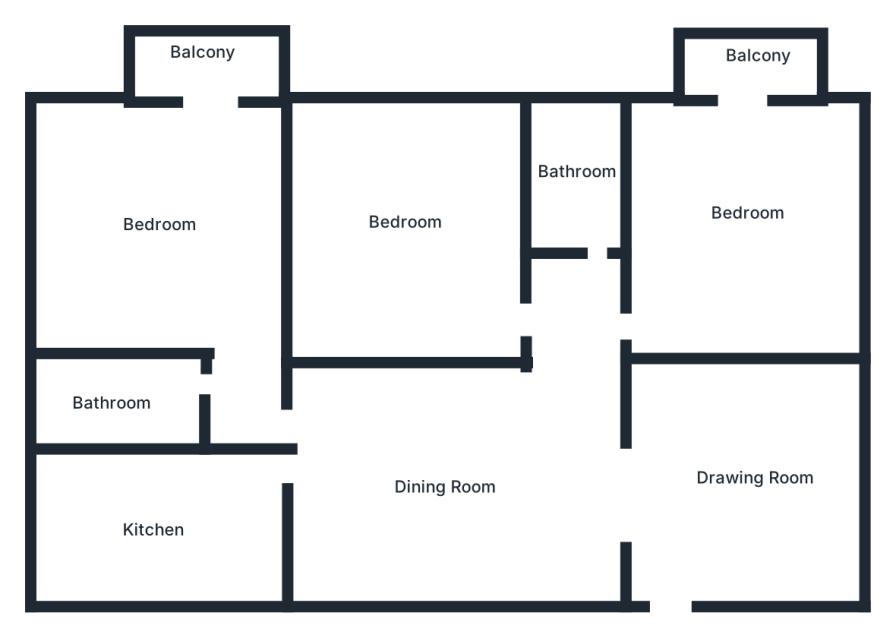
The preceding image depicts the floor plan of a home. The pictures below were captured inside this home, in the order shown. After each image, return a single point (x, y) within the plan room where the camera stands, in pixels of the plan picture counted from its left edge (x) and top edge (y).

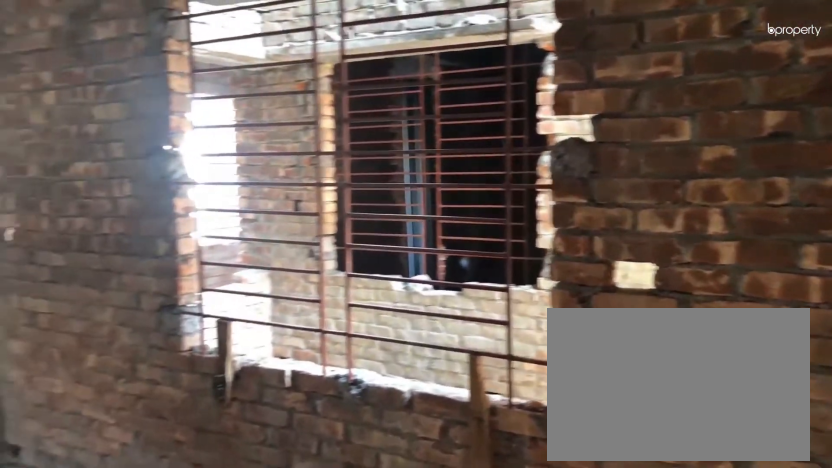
(435, 491)
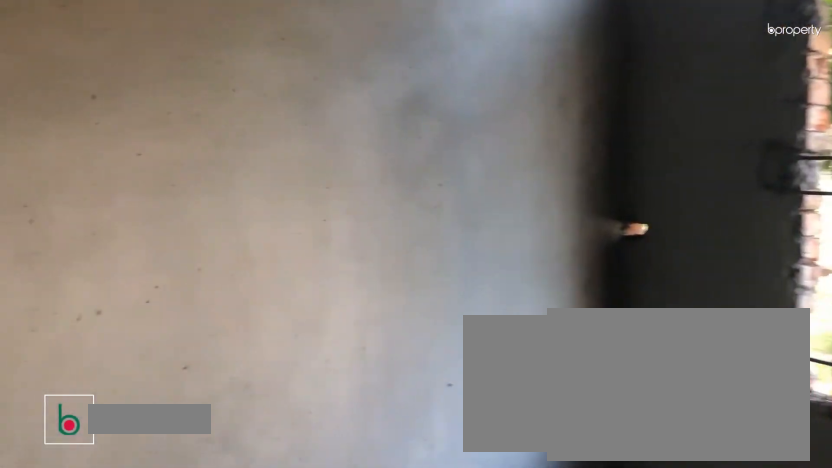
(407, 226)
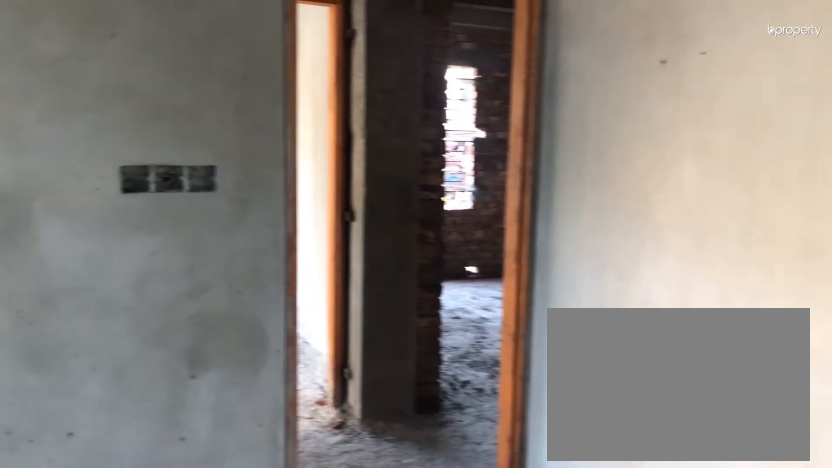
(407, 226)
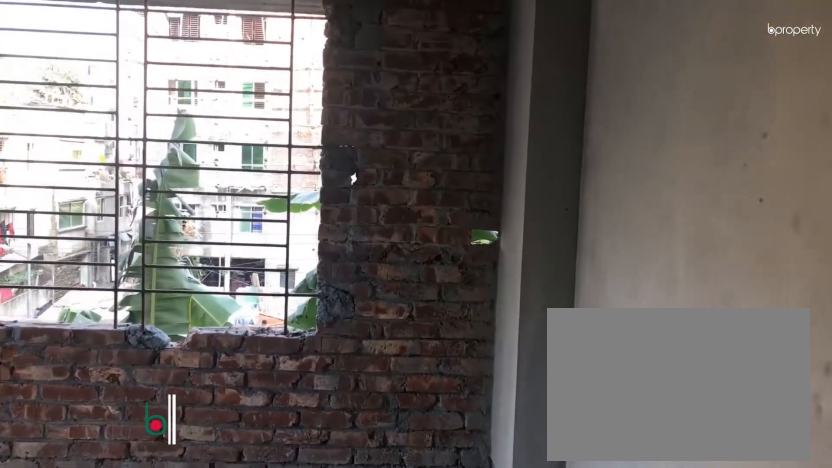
(737, 224)
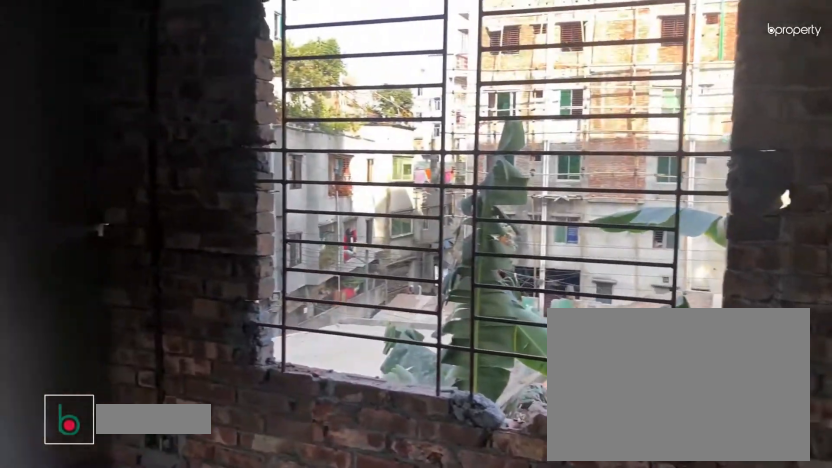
(737, 224)
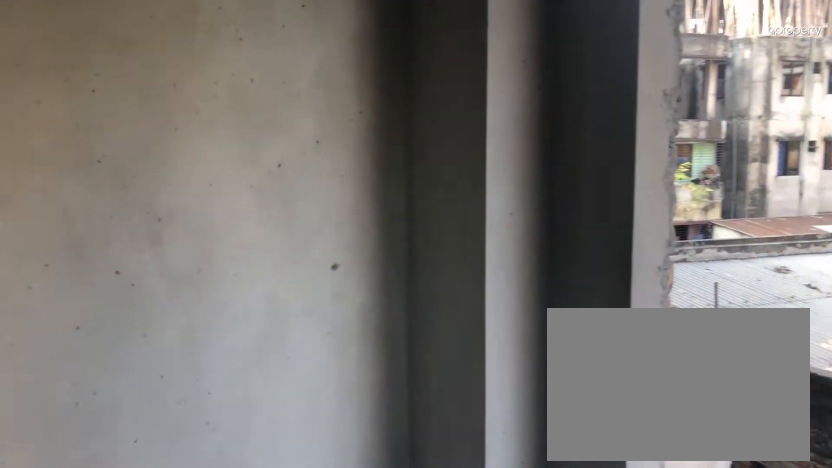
(737, 219)
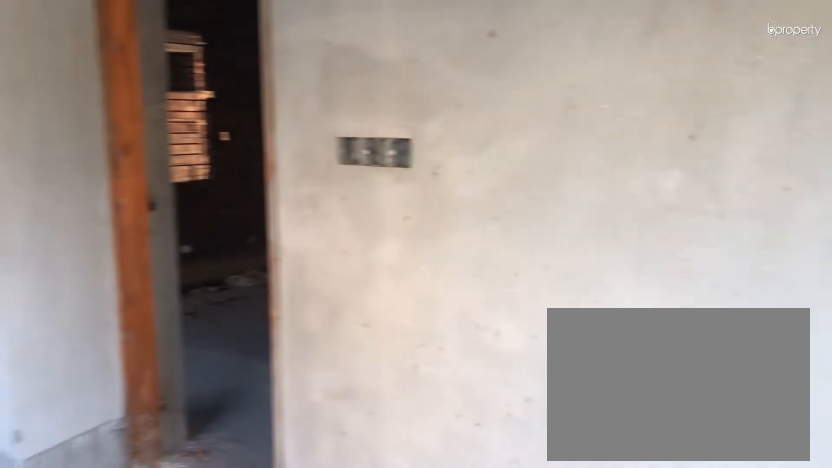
(737, 219)
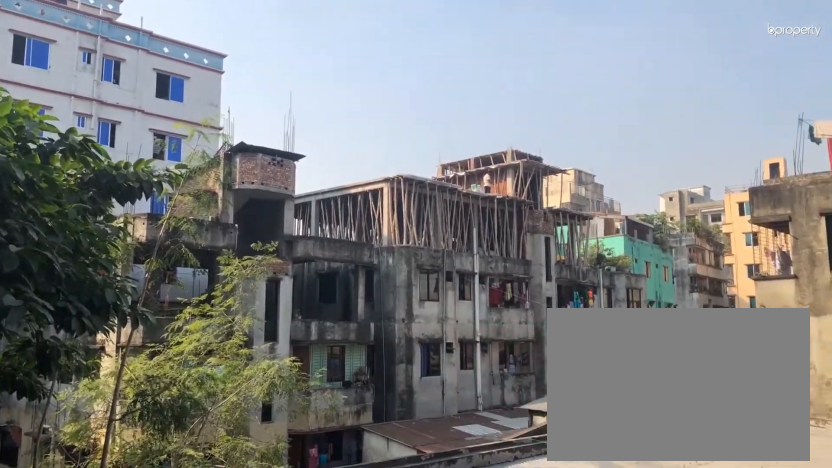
(746, 68)
